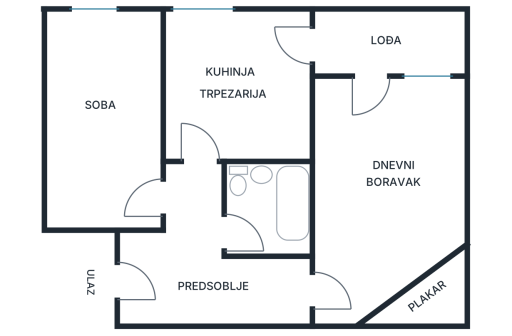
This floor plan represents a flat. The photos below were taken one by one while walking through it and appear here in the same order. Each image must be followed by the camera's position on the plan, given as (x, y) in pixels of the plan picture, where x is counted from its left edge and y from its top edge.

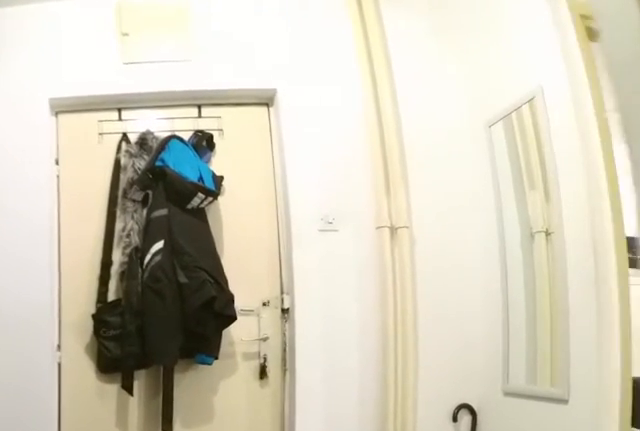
(238, 289)
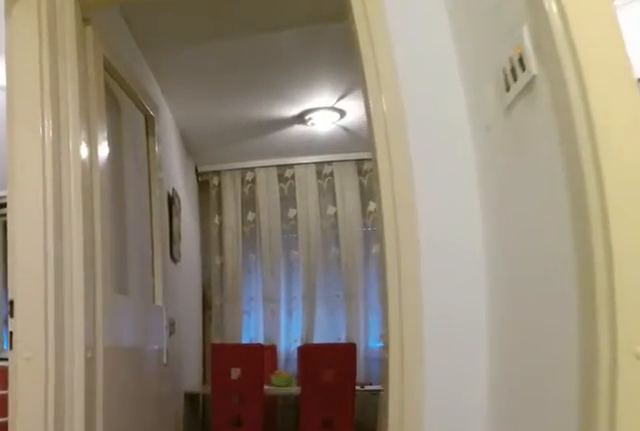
(194, 232)
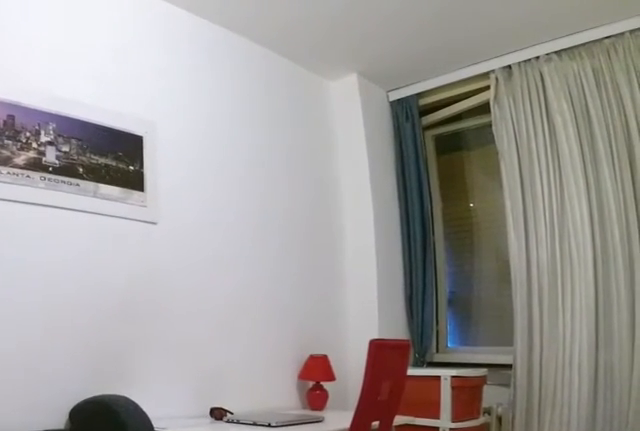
(136, 194)
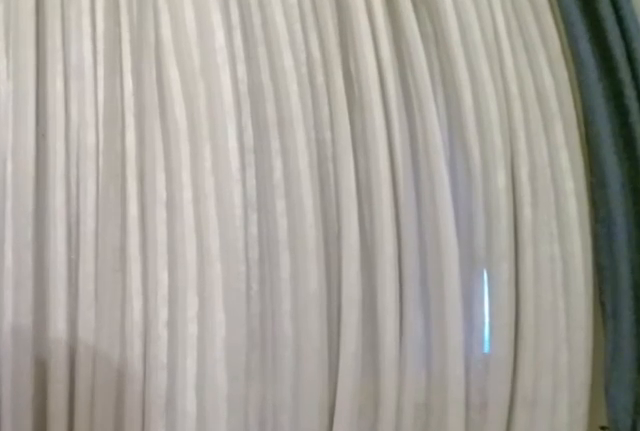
(104, 90)
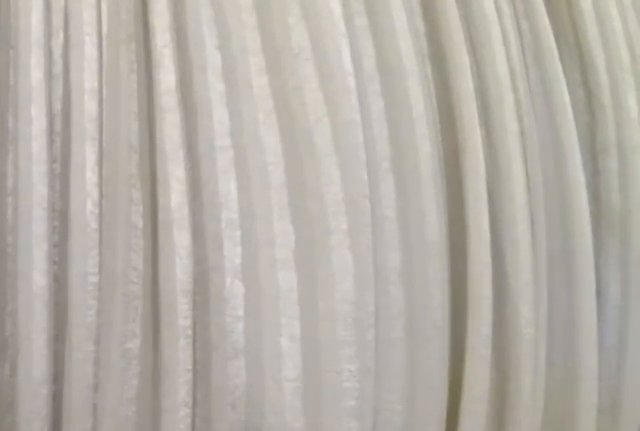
(99, 62)
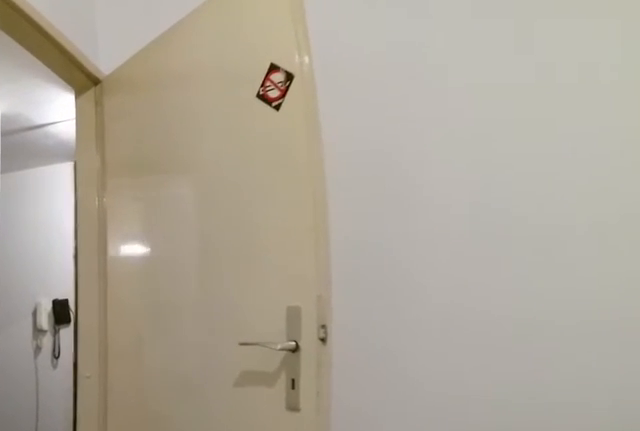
(125, 136)
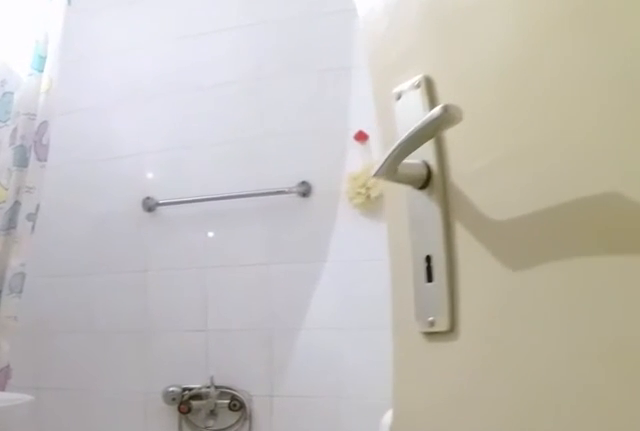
(214, 227)
